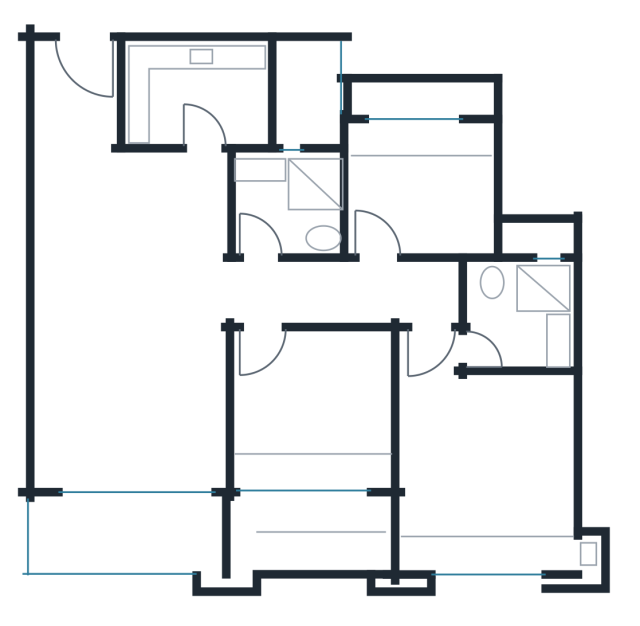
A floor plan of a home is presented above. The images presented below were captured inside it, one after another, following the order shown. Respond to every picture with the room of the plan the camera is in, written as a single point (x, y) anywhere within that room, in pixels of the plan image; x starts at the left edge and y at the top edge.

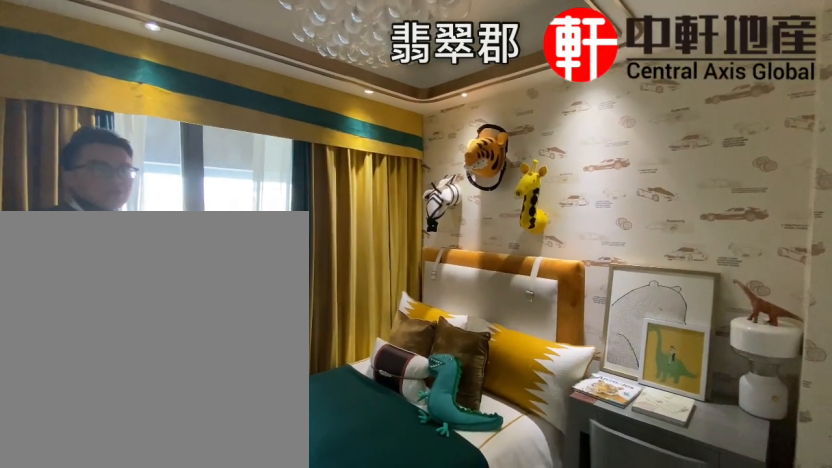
(414, 205)
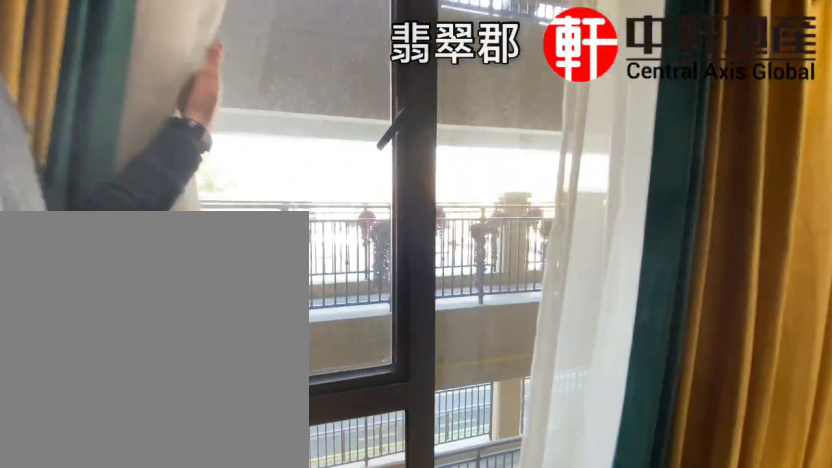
(414, 205)
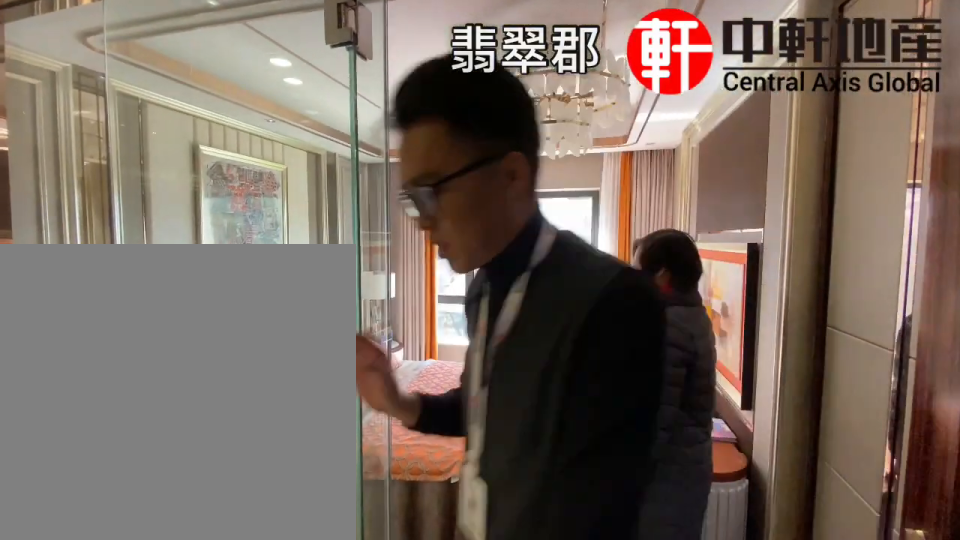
(500, 518)
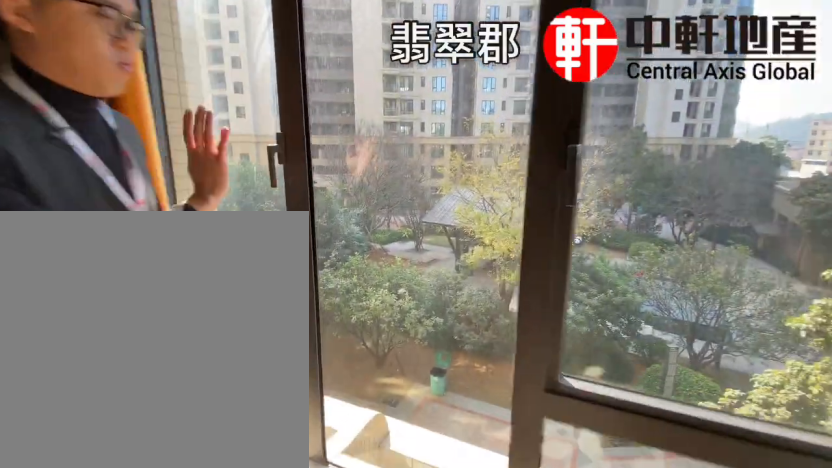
(489, 455)
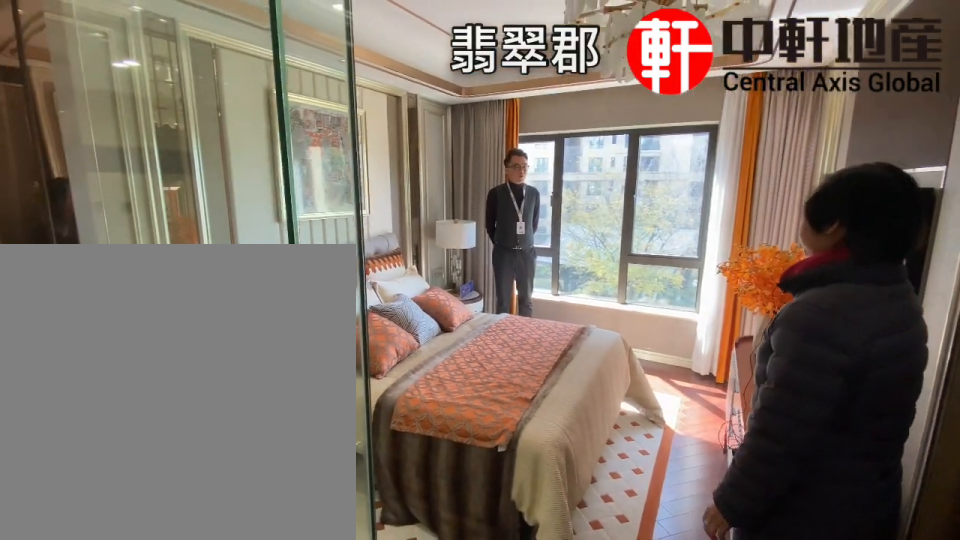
(491, 454)
